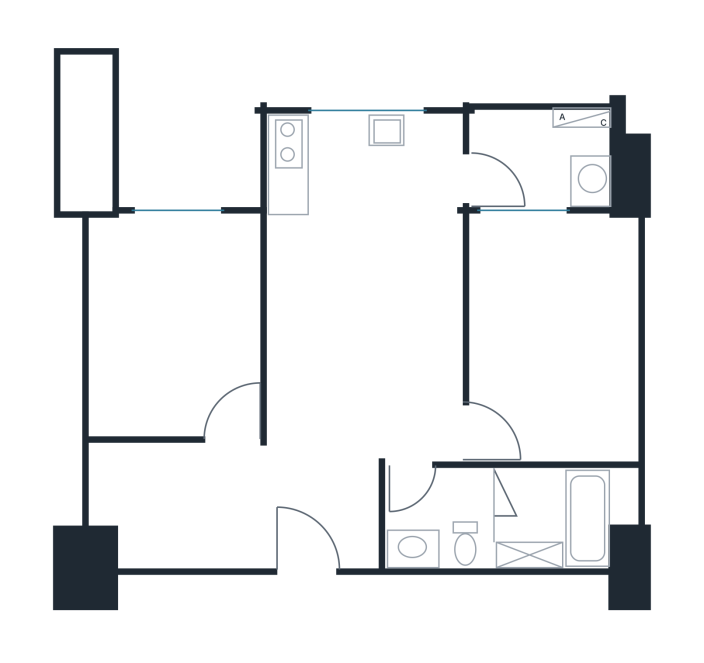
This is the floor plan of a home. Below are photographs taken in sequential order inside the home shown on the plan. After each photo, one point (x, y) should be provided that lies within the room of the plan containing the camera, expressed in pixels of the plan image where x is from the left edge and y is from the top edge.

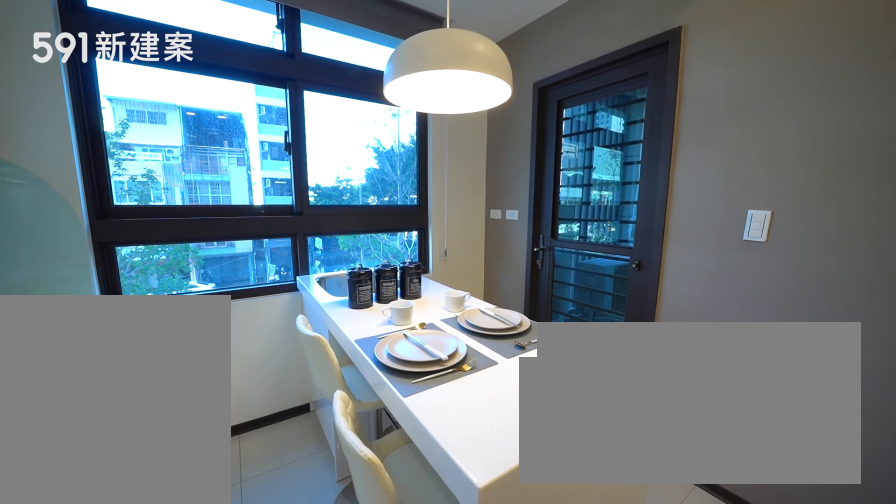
(365, 172)
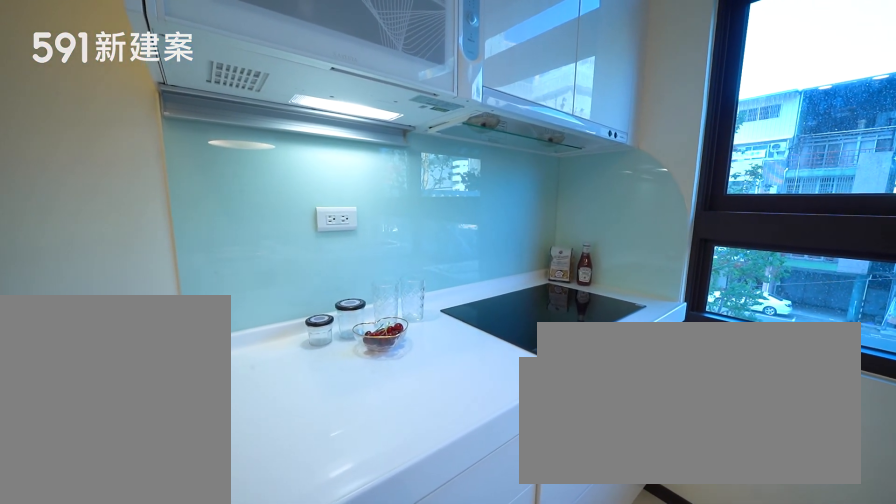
(365, 172)
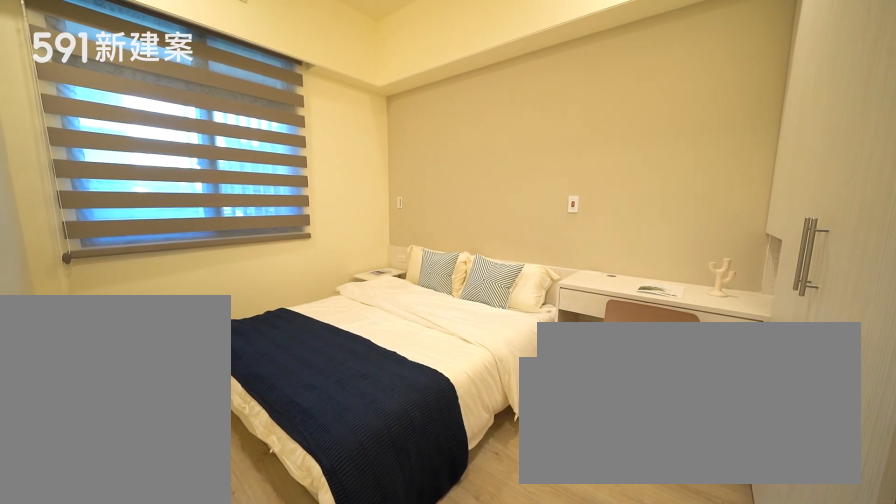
(555, 334)
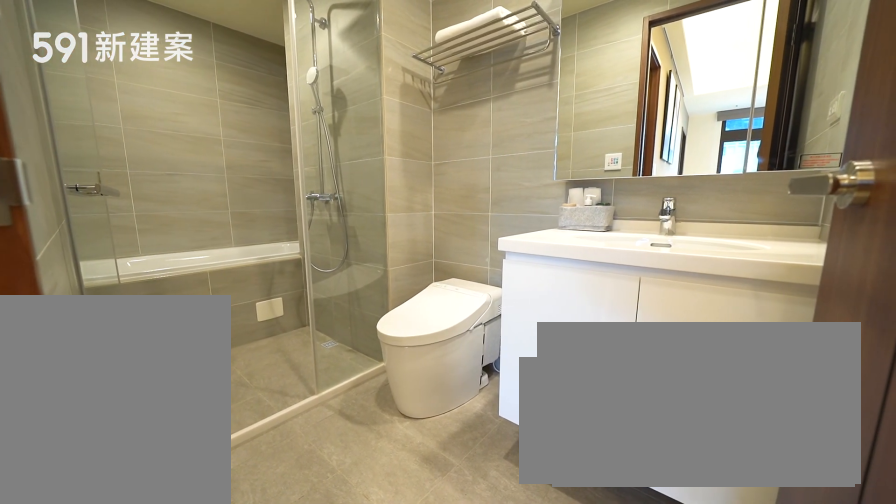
(517, 519)
